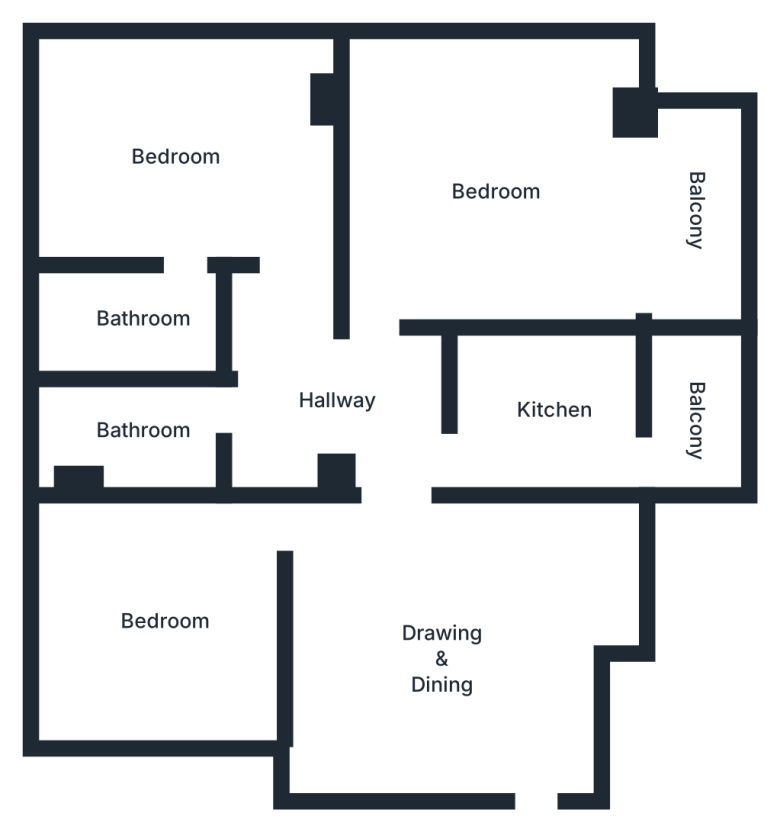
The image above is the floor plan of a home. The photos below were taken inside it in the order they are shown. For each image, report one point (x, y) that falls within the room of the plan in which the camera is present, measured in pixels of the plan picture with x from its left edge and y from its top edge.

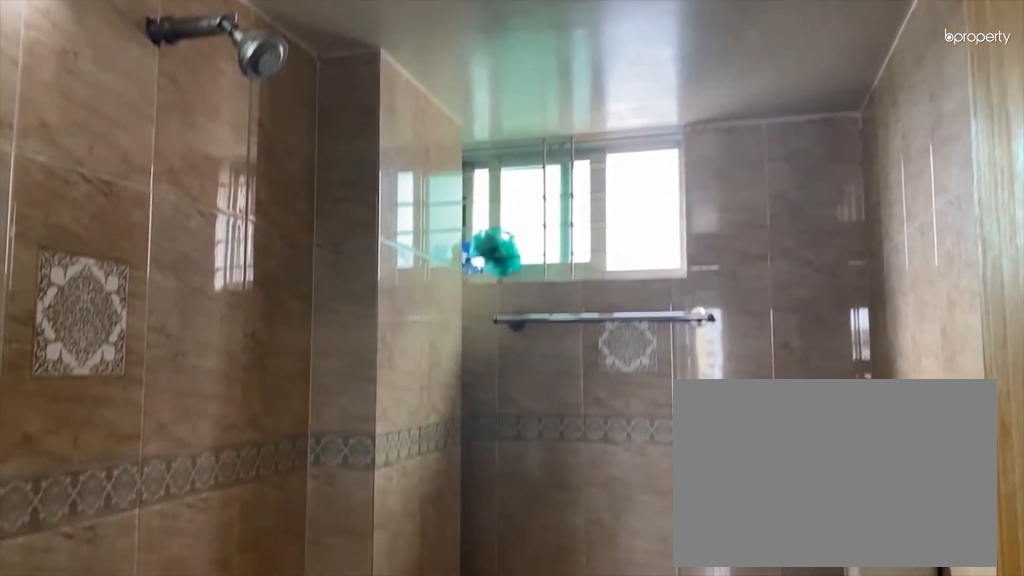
(139, 433)
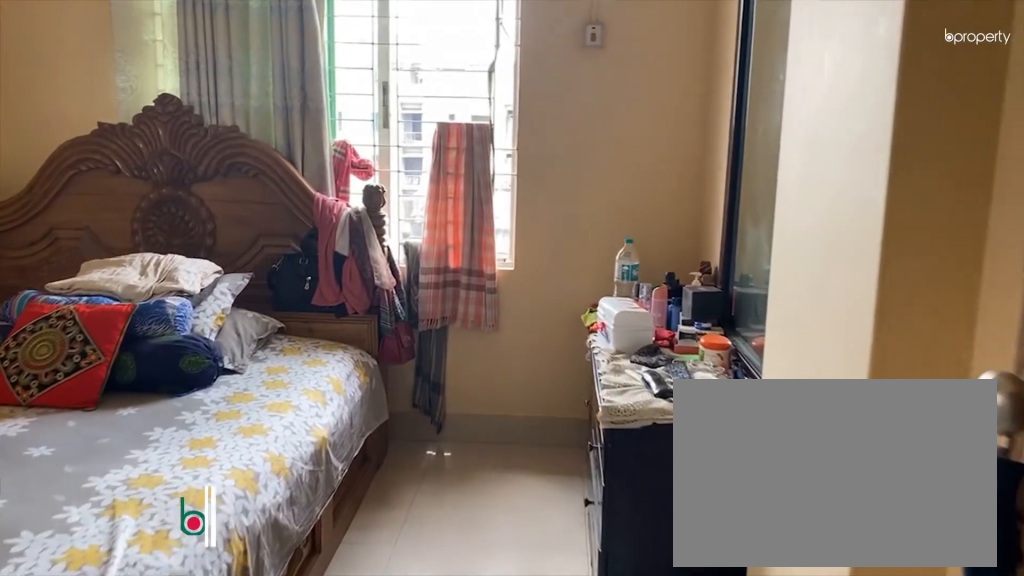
(178, 155)
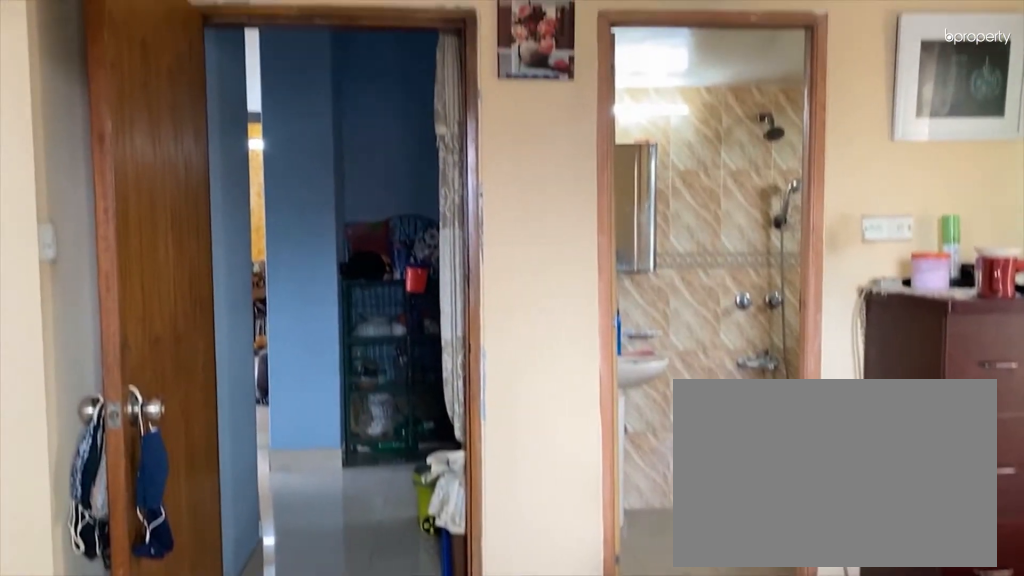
(178, 153)
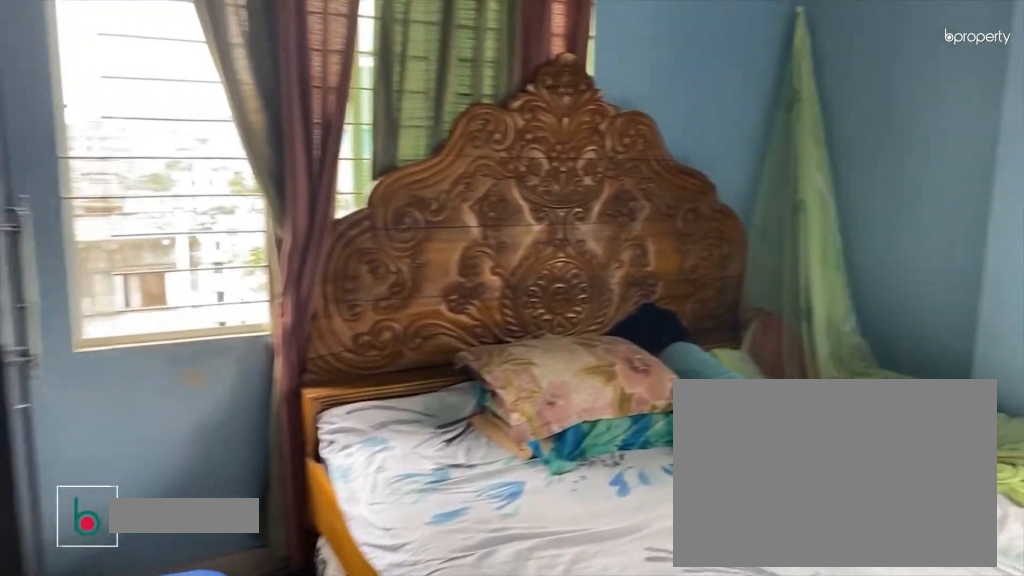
(497, 190)
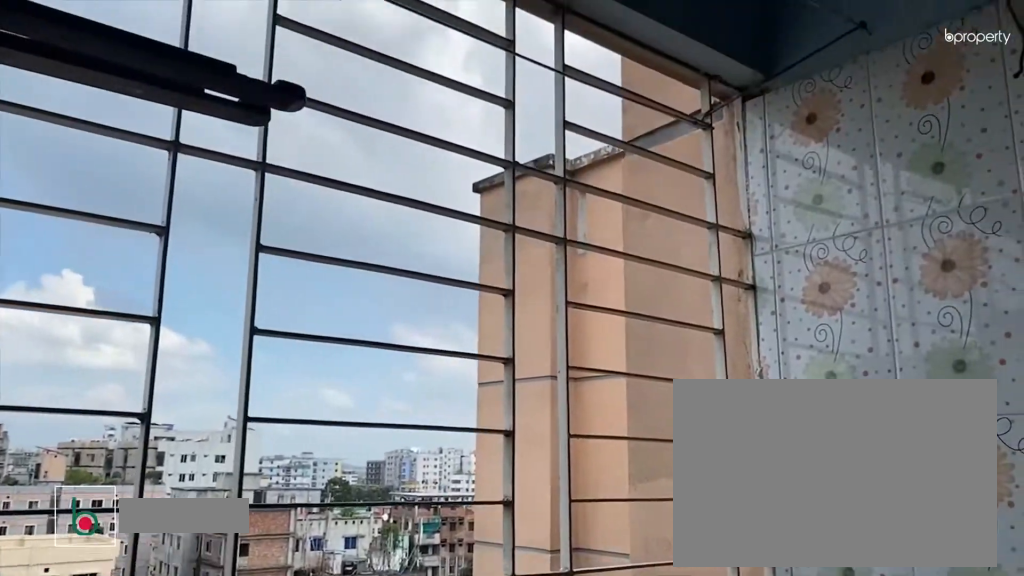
(697, 213)
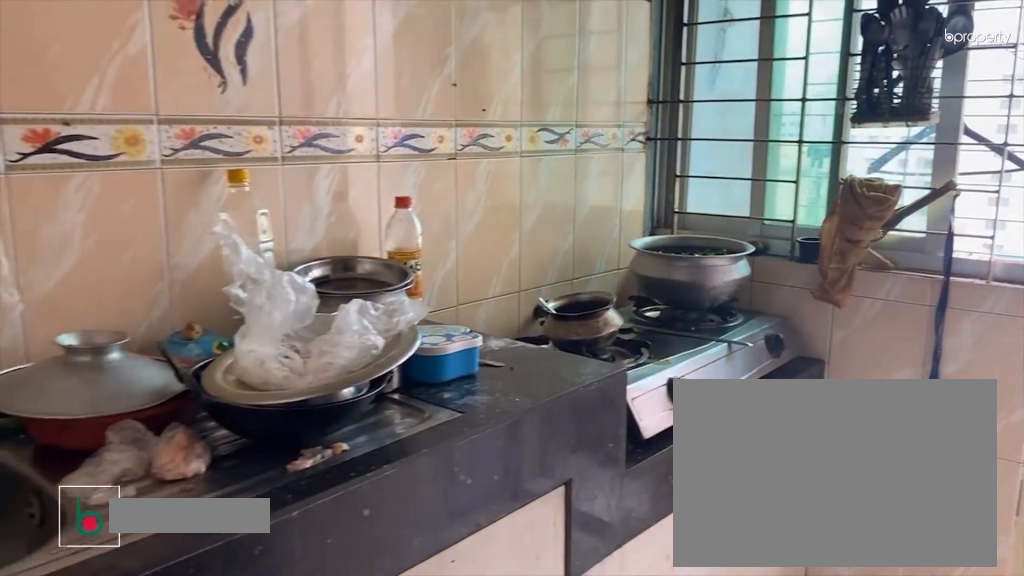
(555, 410)
